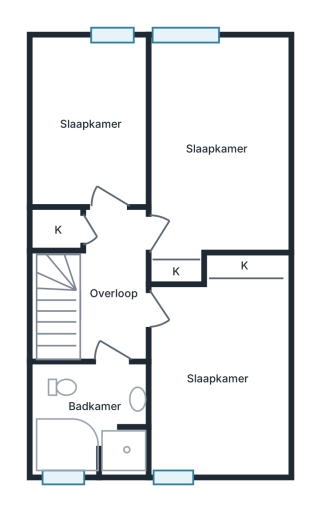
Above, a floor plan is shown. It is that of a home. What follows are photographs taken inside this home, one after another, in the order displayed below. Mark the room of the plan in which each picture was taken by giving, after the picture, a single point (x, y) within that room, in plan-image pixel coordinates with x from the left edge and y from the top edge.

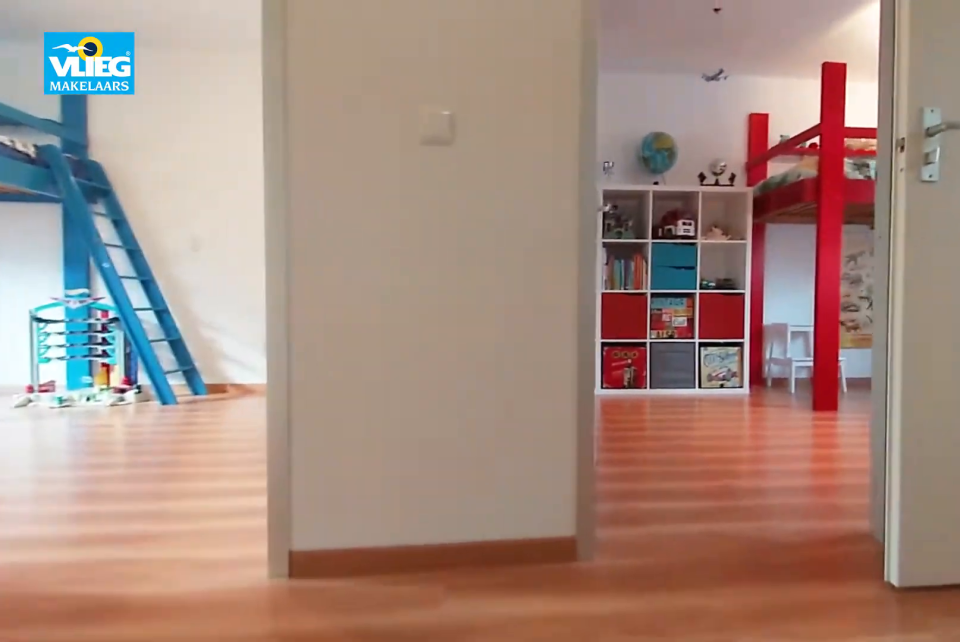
(112, 285)
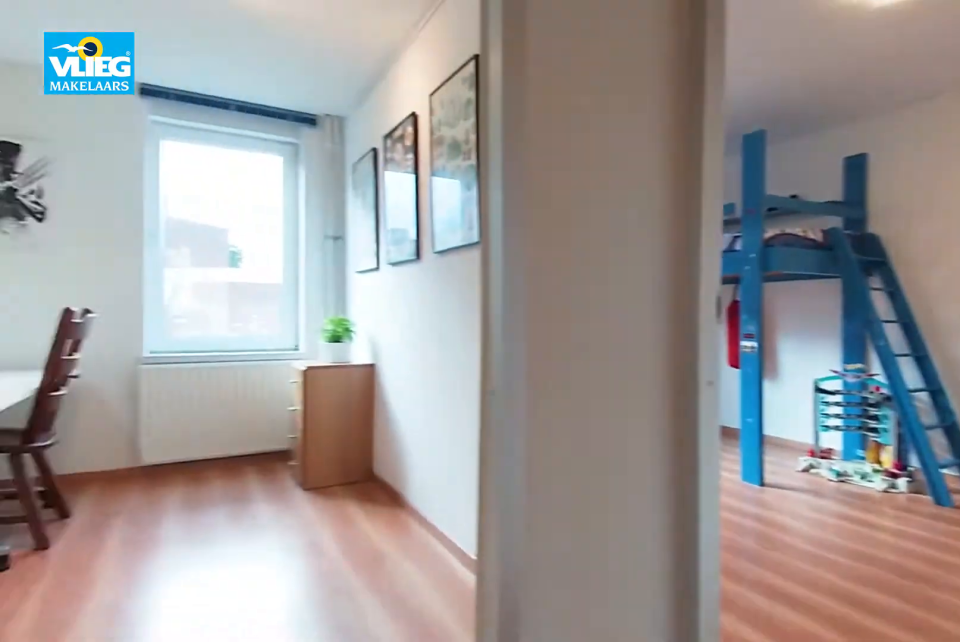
(112, 285)
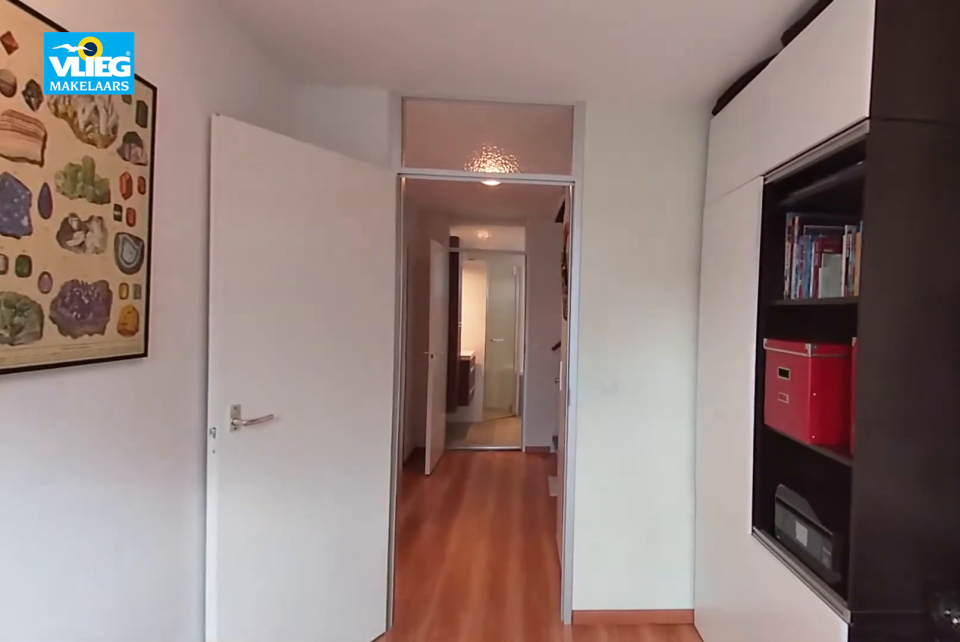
(82, 125)
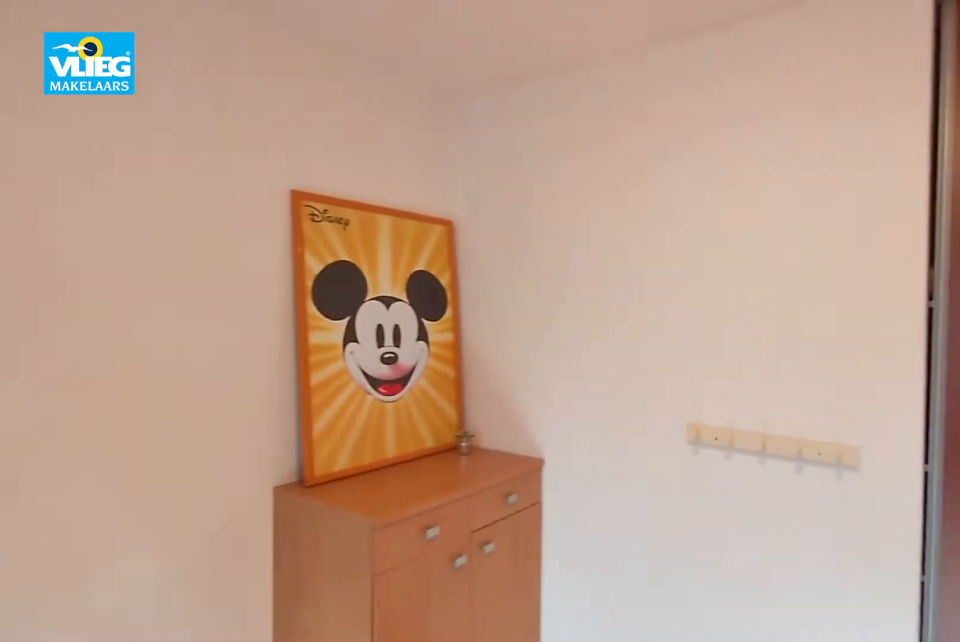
(236, 60)
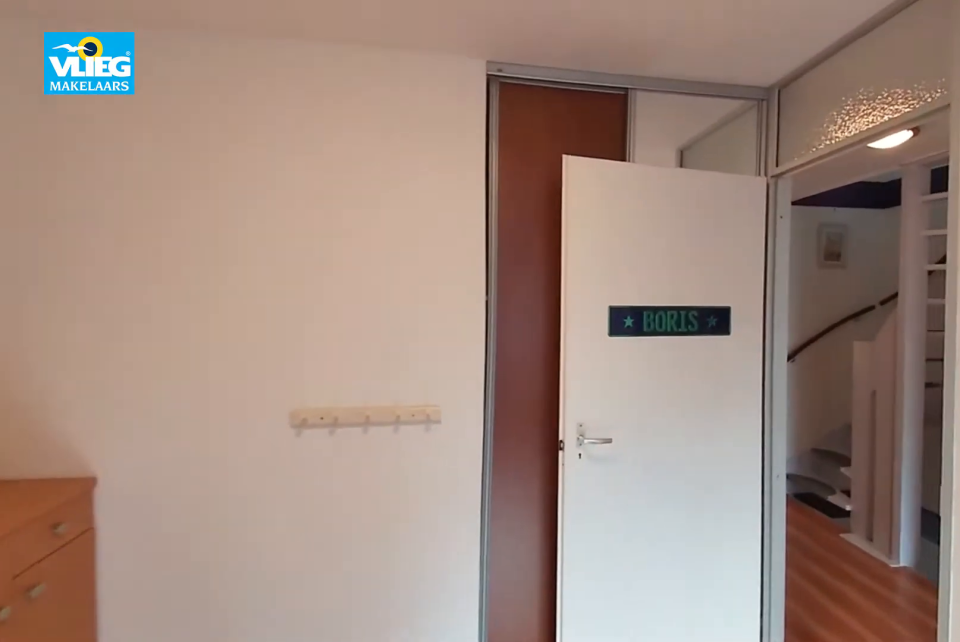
(236, 60)
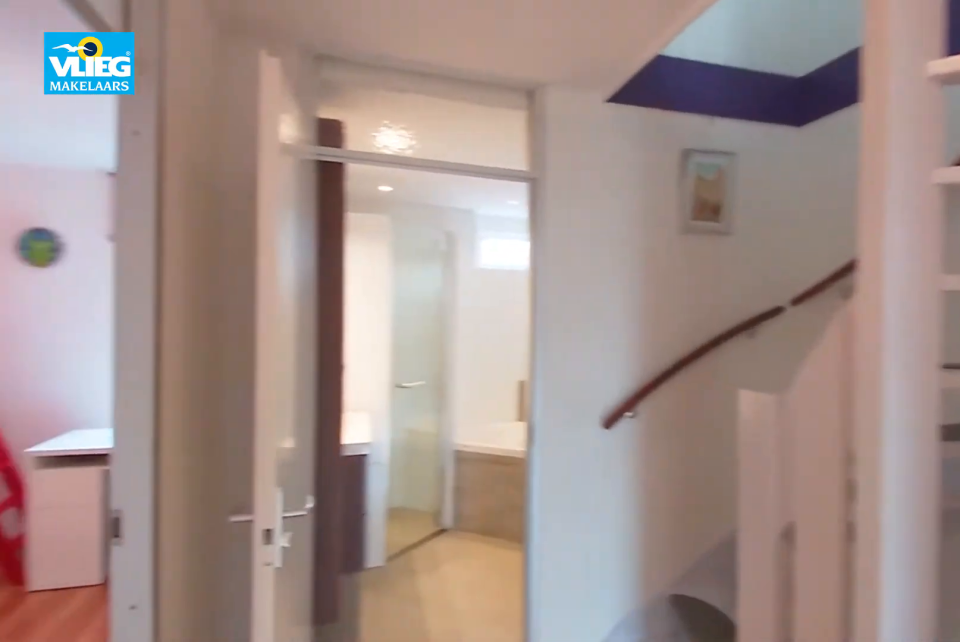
(112, 285)
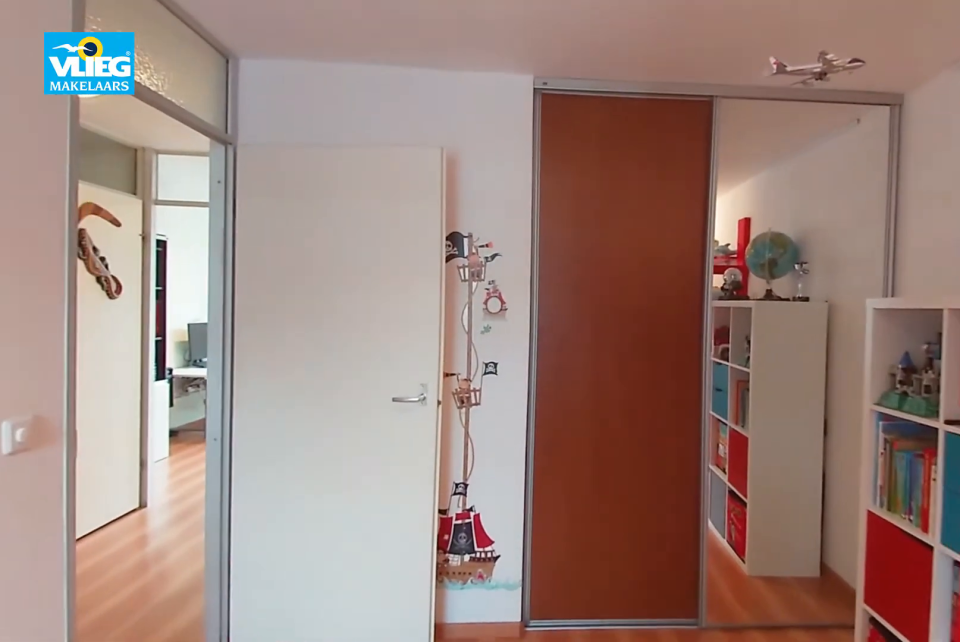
(218, 376)
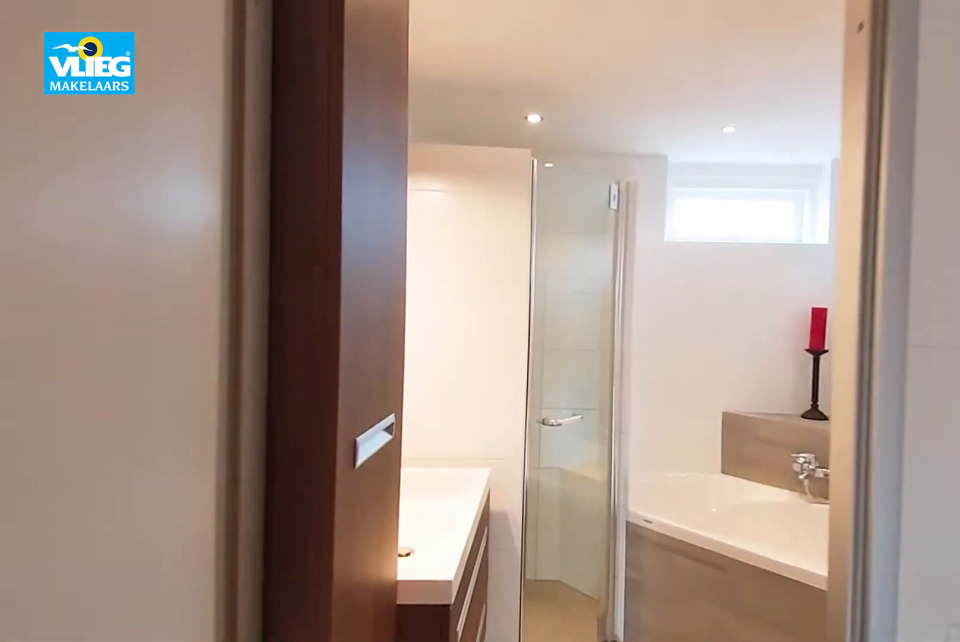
(112, 285)
